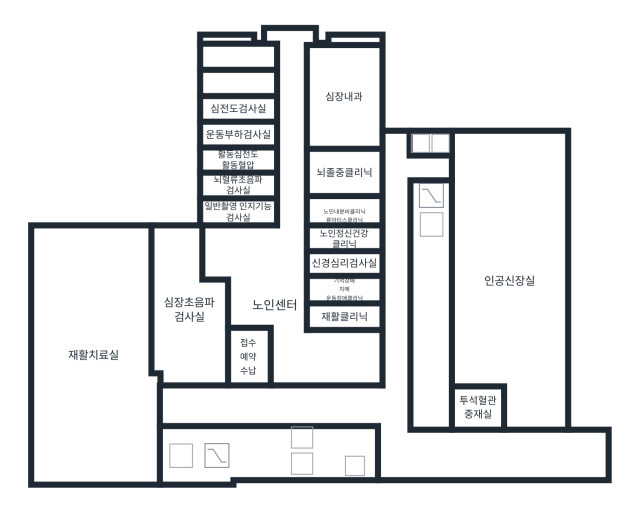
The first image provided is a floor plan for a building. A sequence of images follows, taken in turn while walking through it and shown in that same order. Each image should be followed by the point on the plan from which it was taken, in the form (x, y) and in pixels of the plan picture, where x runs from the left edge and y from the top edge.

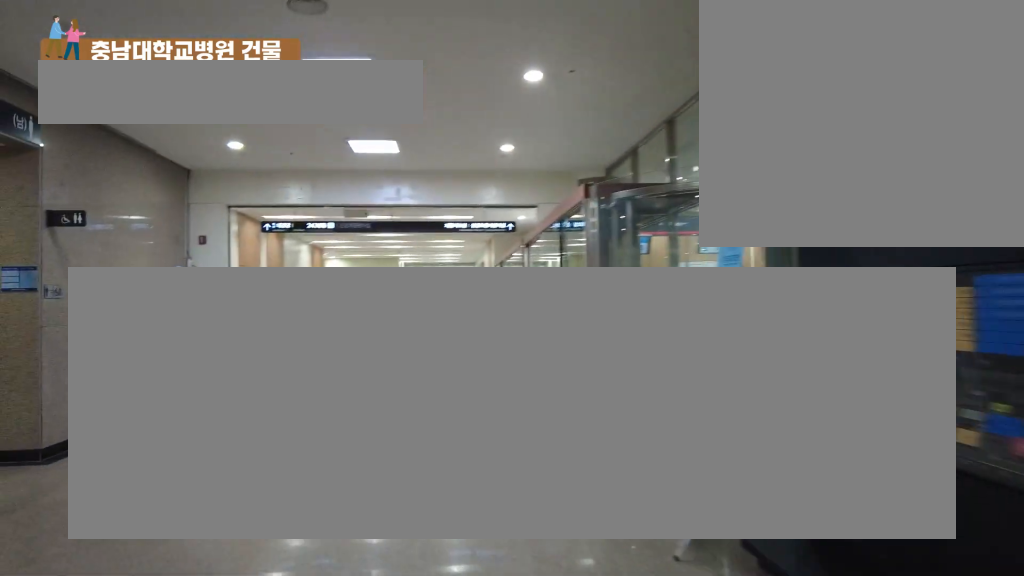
(313, 431)
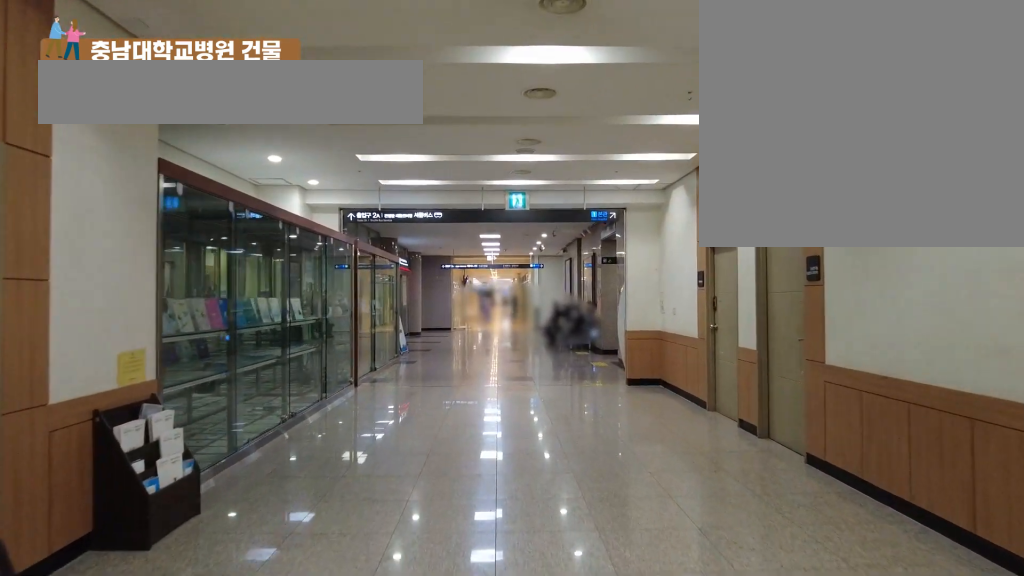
(195, 409)
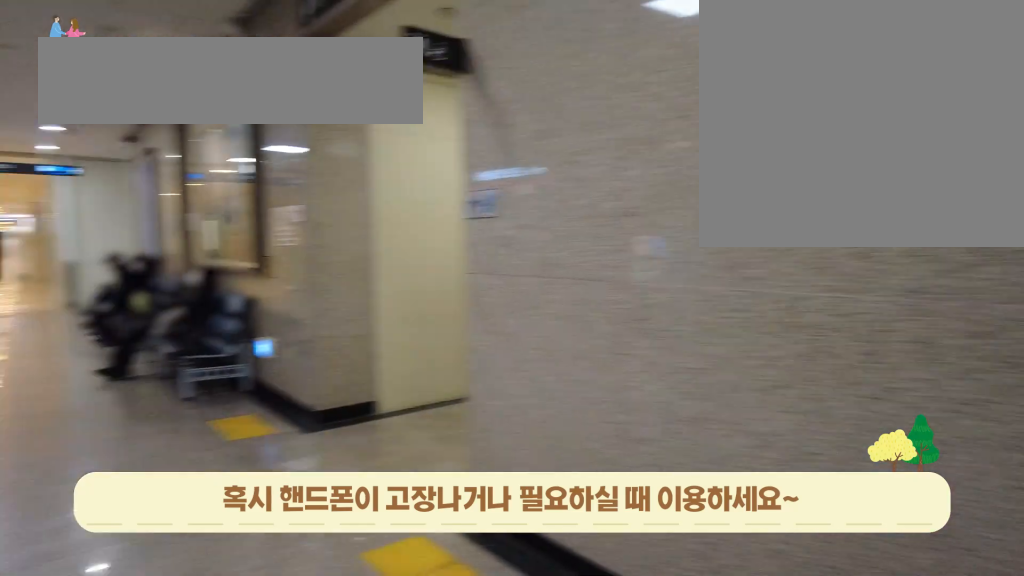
(250, 409)
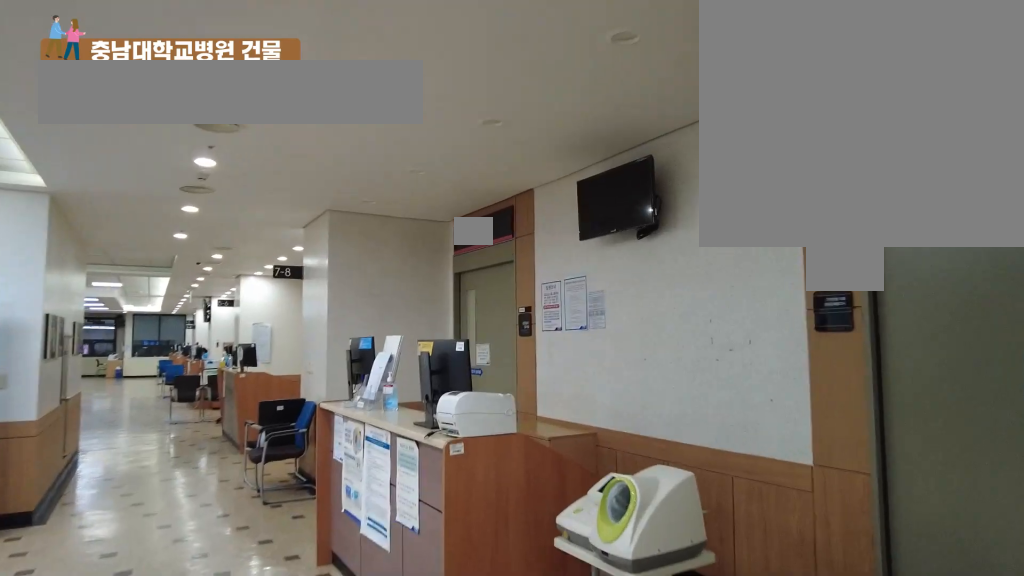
(303, 299)
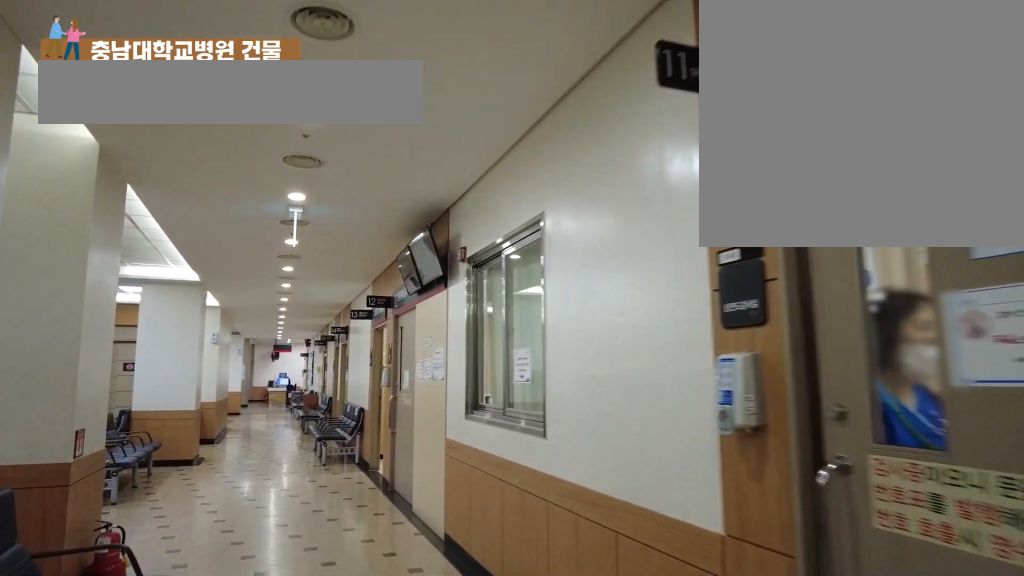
(285, 119)
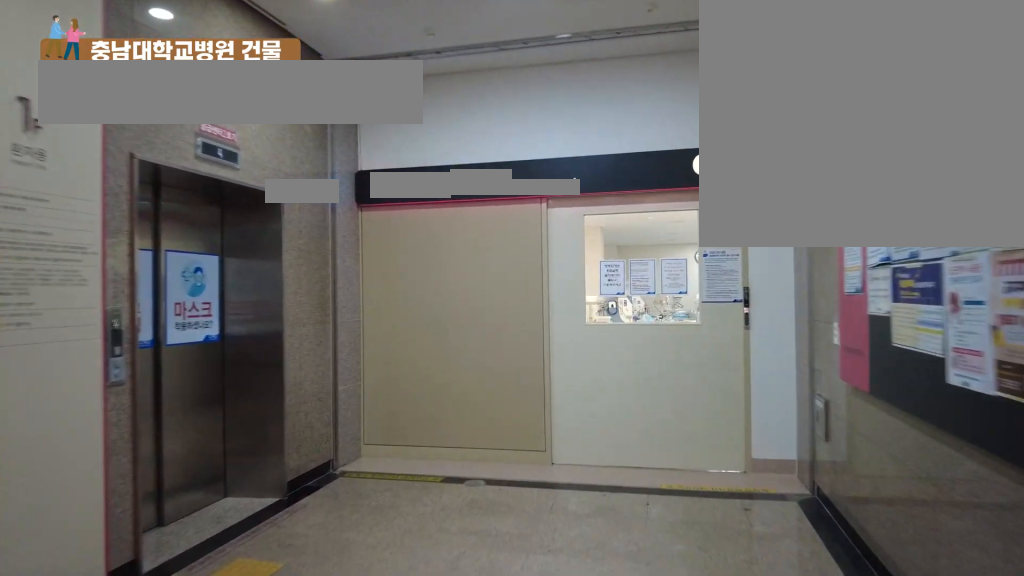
(396, 197)
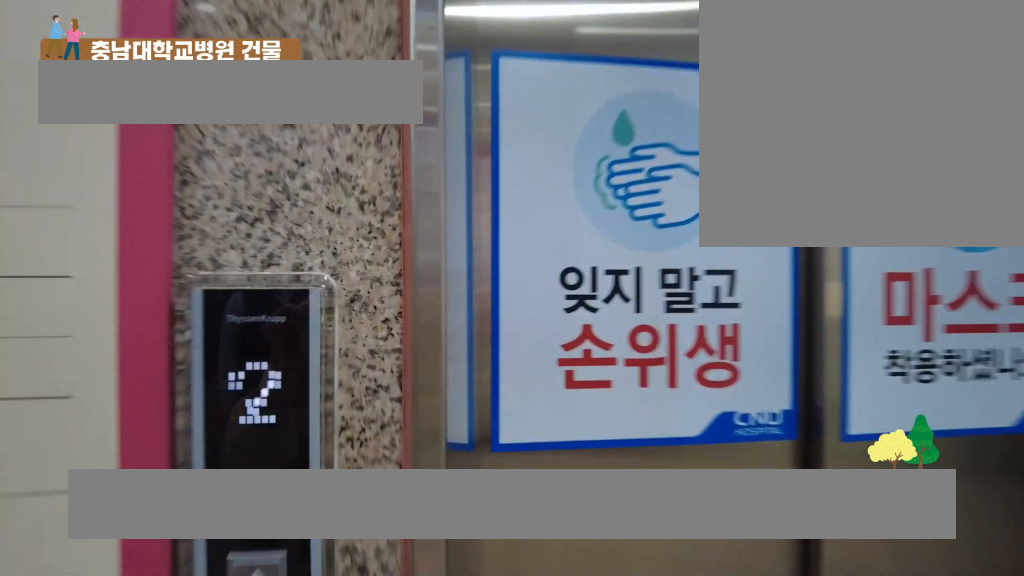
(427, 172)
